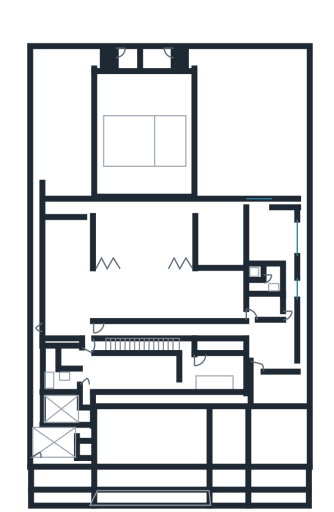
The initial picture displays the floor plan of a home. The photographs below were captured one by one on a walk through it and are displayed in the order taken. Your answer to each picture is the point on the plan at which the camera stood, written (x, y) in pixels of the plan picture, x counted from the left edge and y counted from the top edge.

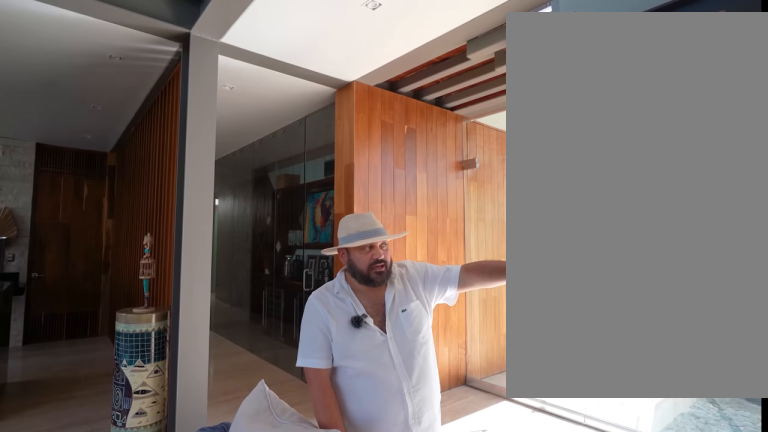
(157, 334)
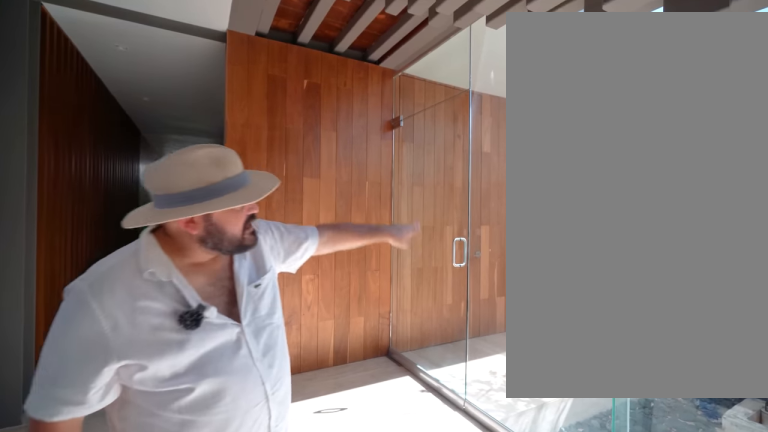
(156, 328)
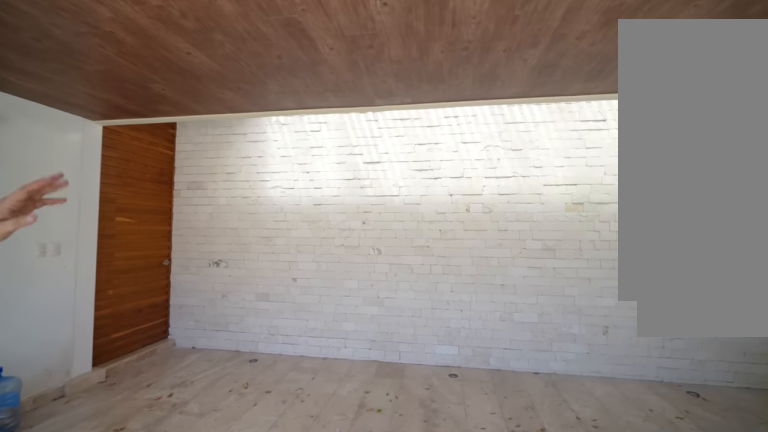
(128, 429)
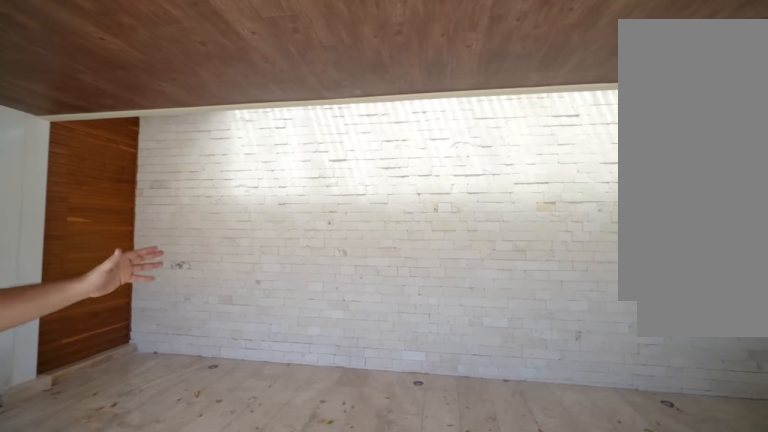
(133, 435)
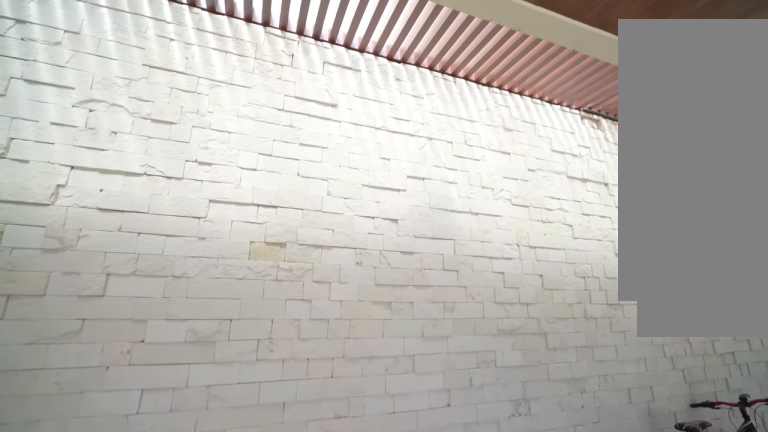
(132, 435)
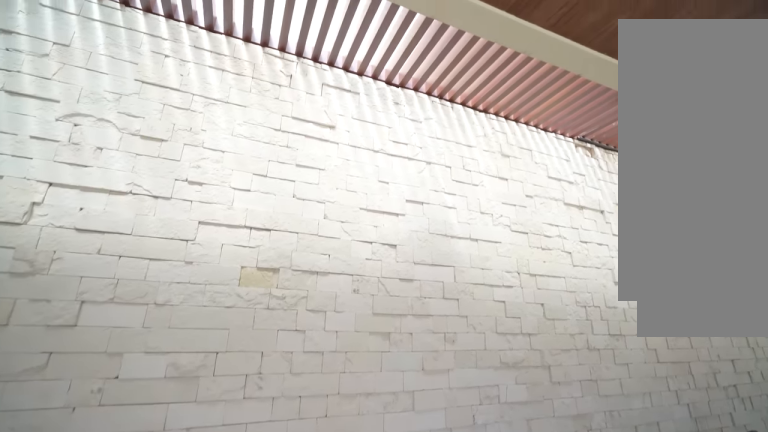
(128, 427)
